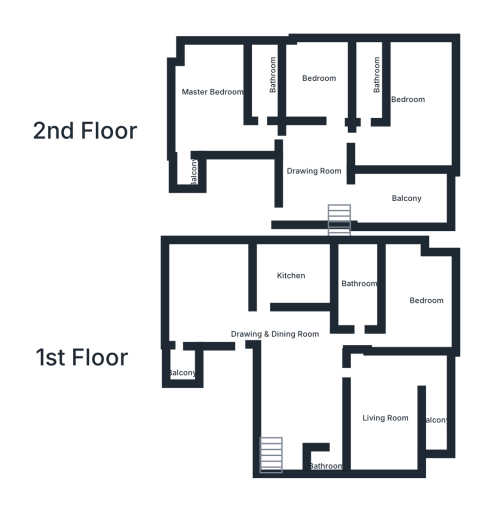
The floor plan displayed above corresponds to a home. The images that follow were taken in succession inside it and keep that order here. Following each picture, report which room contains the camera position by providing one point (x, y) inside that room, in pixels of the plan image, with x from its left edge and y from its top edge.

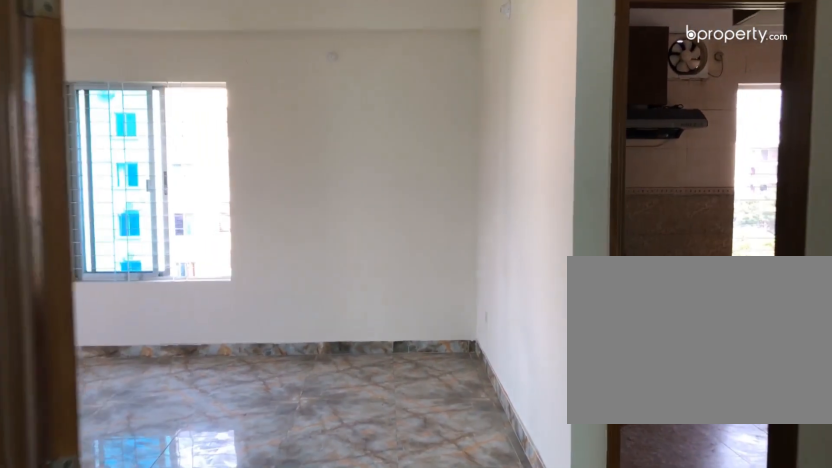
(229, 317)
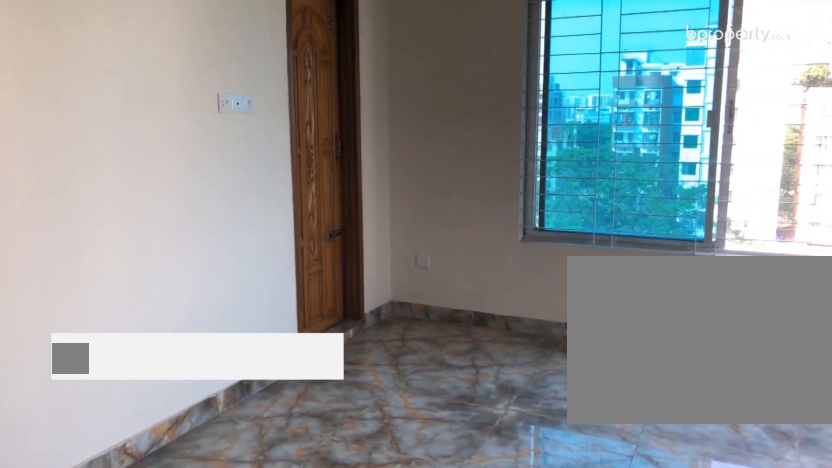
(229, 317)
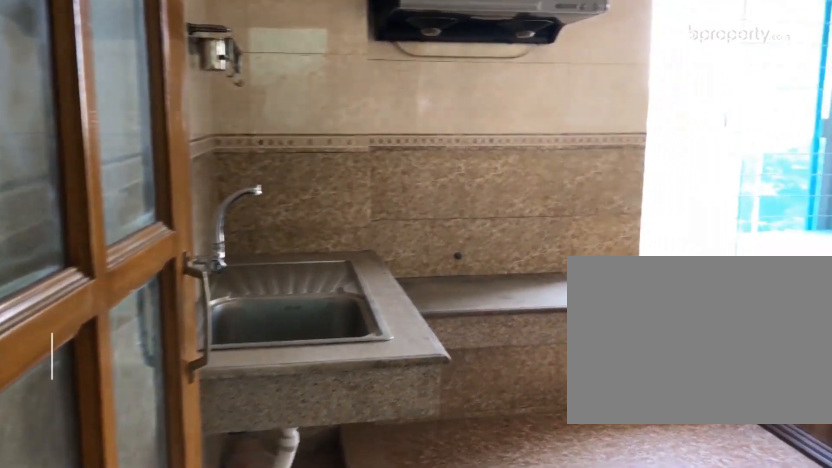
(293, 275)
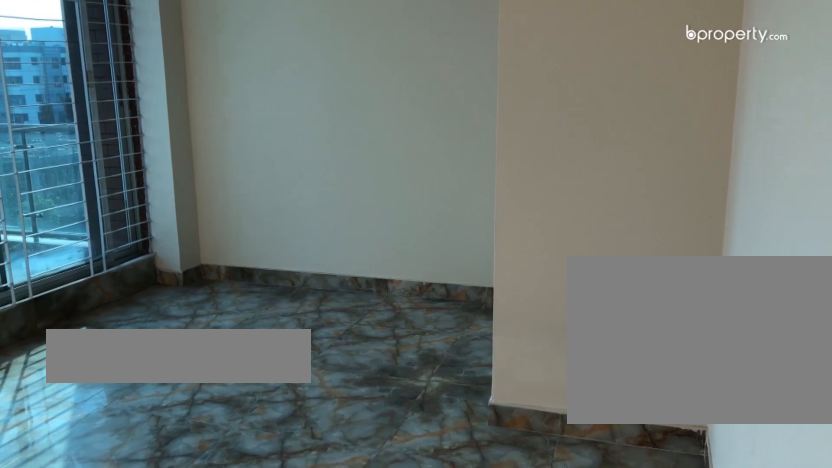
(388, 409)
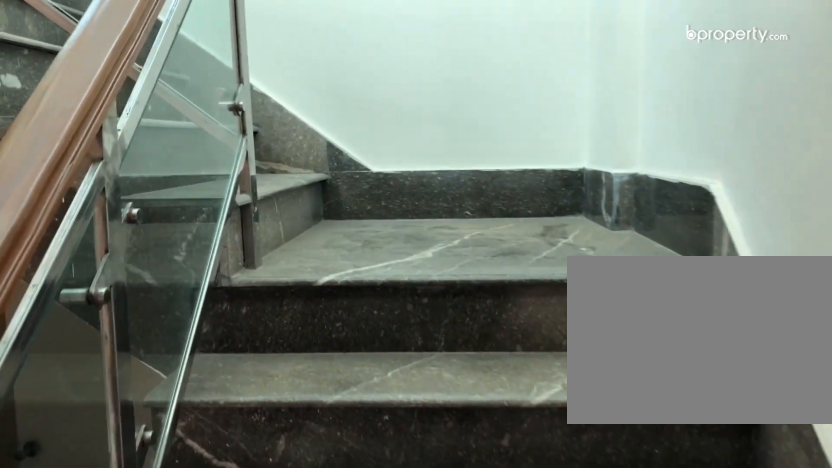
(272, 457)
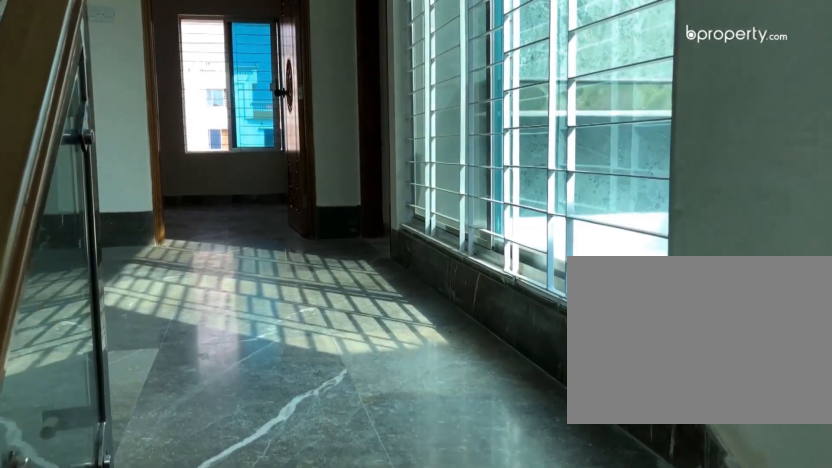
(319, 176)
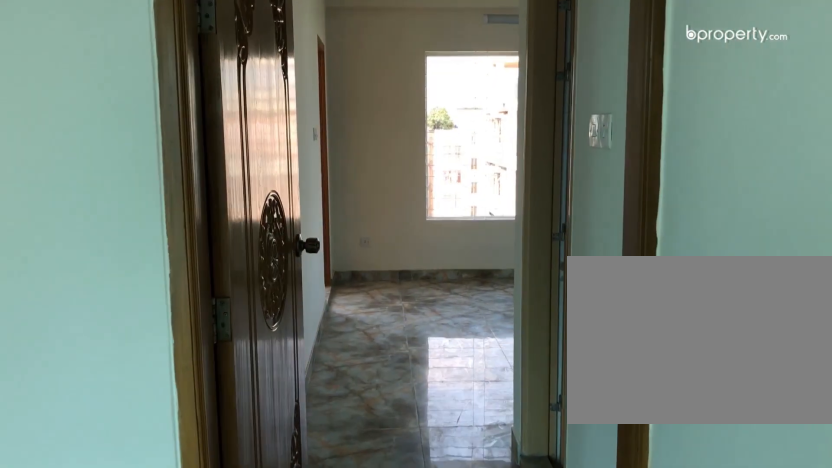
(319, 176)
